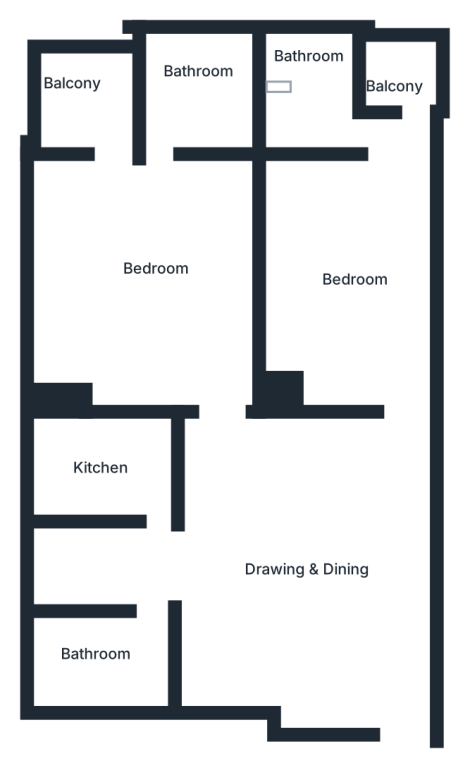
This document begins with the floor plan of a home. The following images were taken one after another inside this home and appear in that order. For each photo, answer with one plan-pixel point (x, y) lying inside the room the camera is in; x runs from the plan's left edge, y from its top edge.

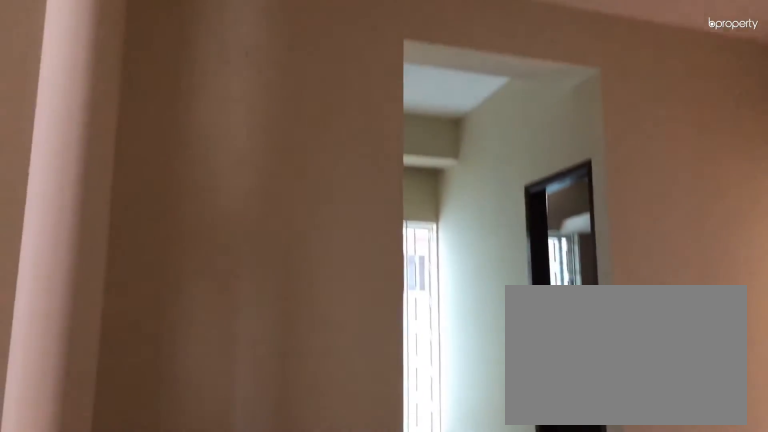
(321, 562)
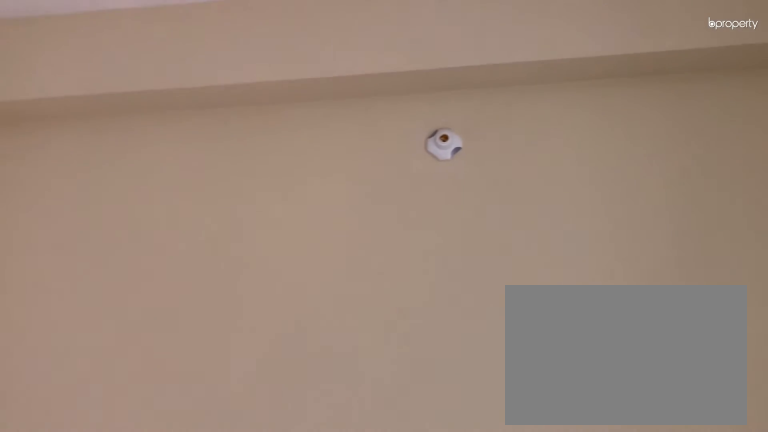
(369, 262)
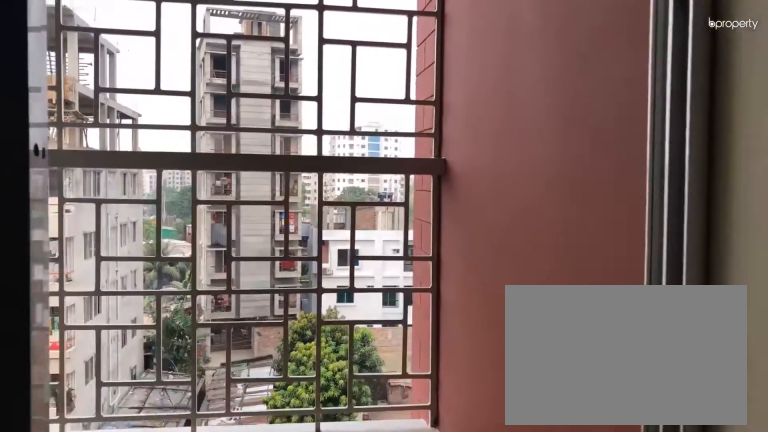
(400, 68)
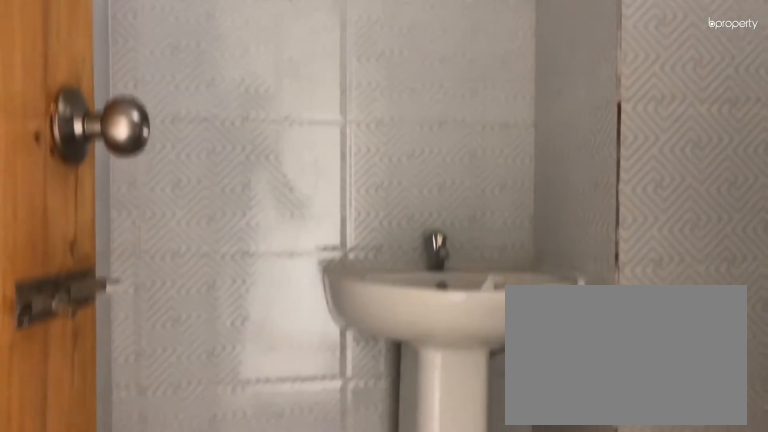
(318, 102)
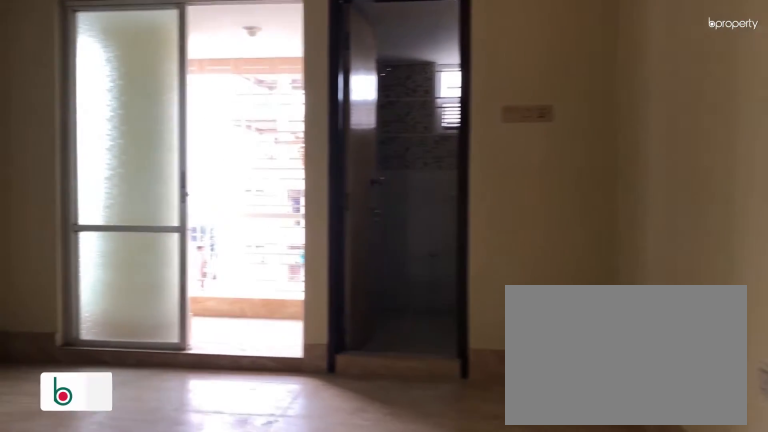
(139, 255)
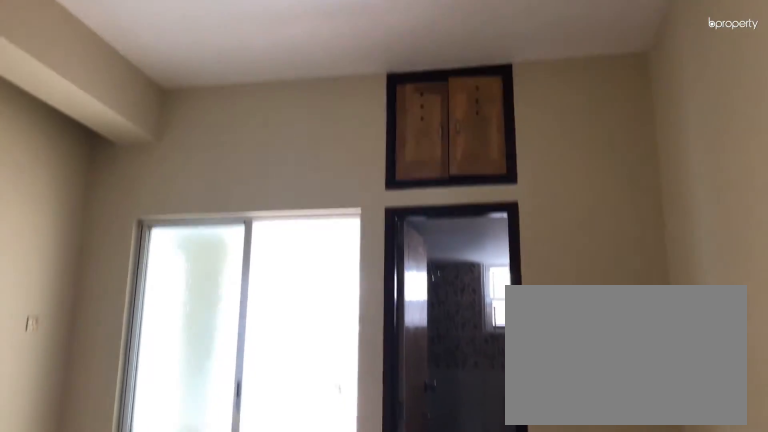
(139, 255)
